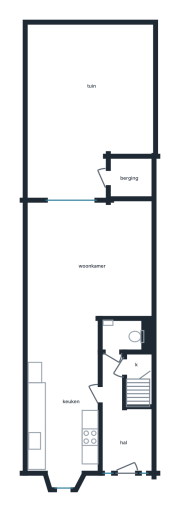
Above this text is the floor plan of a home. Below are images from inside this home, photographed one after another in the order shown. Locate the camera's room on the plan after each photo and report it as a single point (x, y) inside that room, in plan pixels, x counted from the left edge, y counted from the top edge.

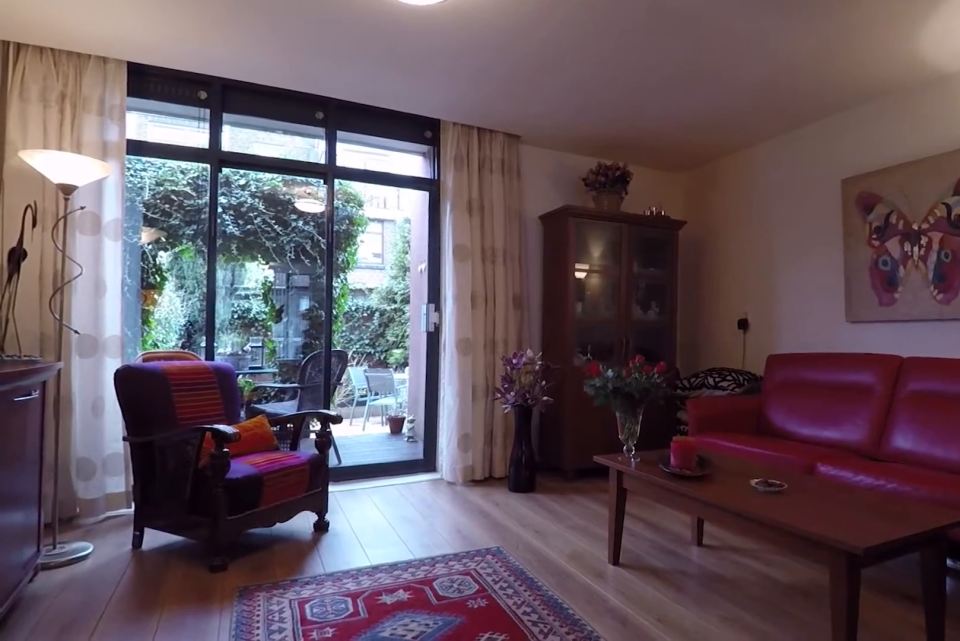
(124, 260)
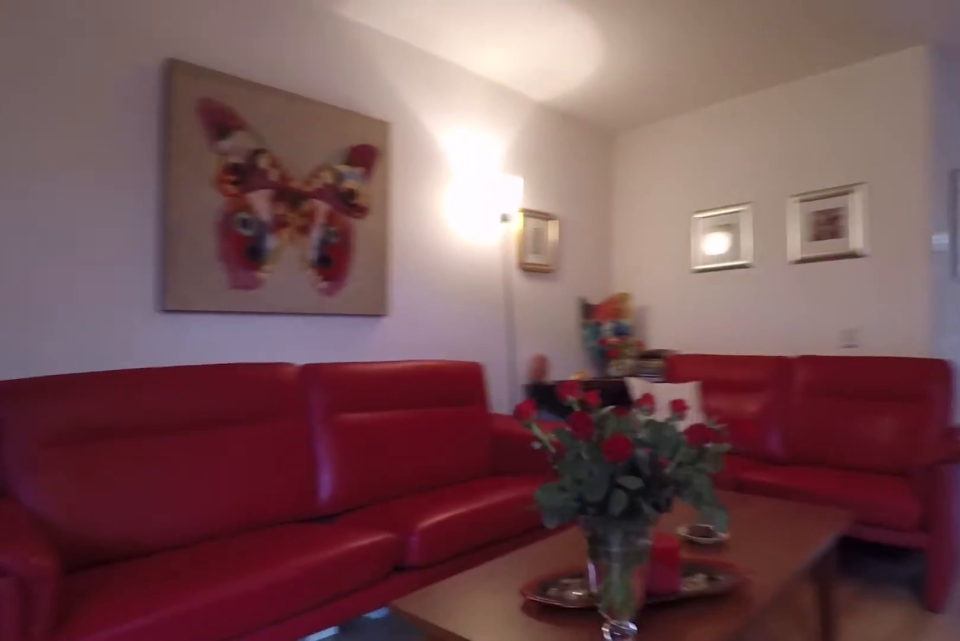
(124, 260)
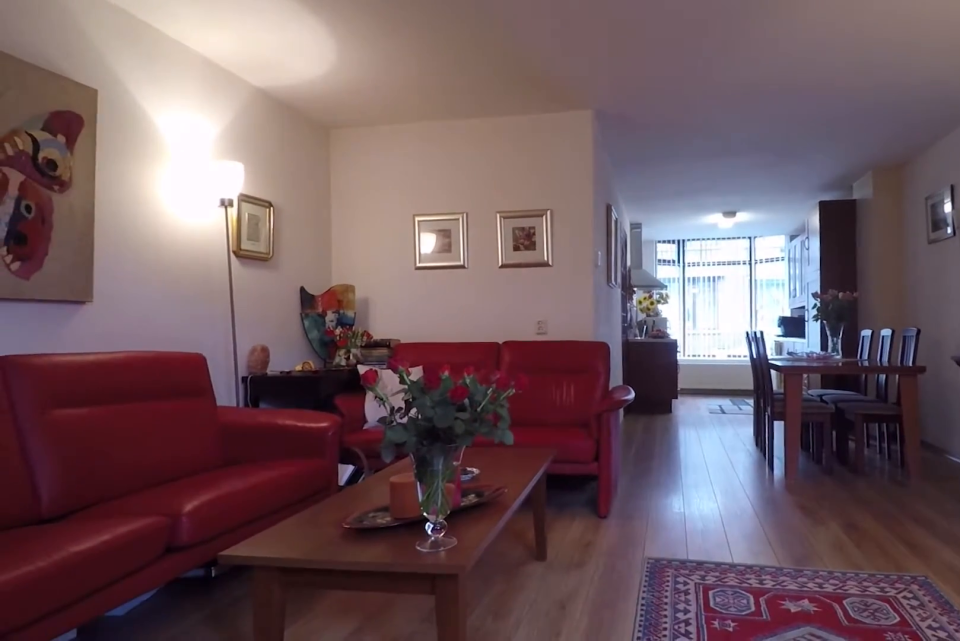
(124, 260)
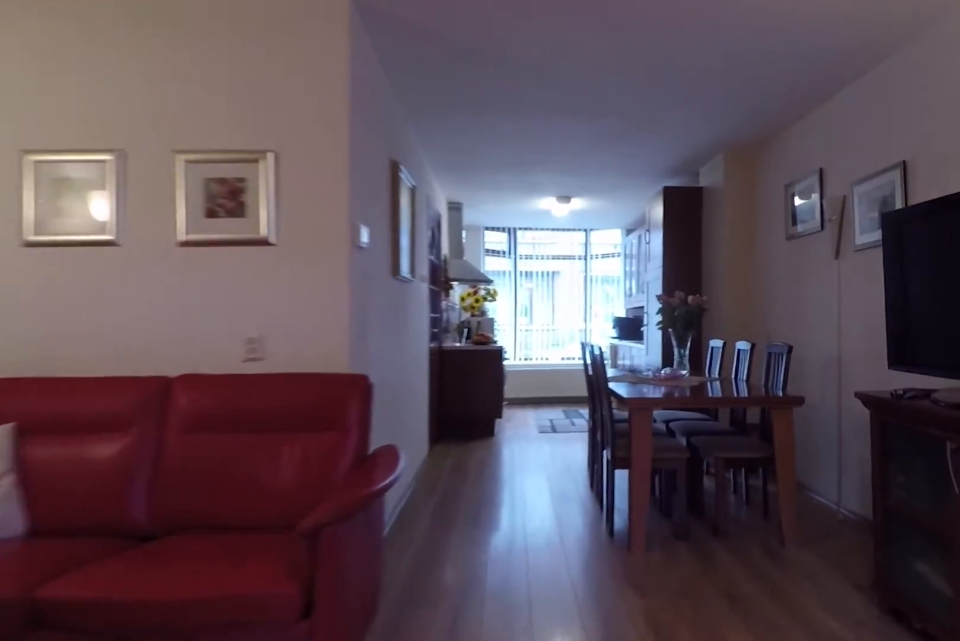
(124, 260)
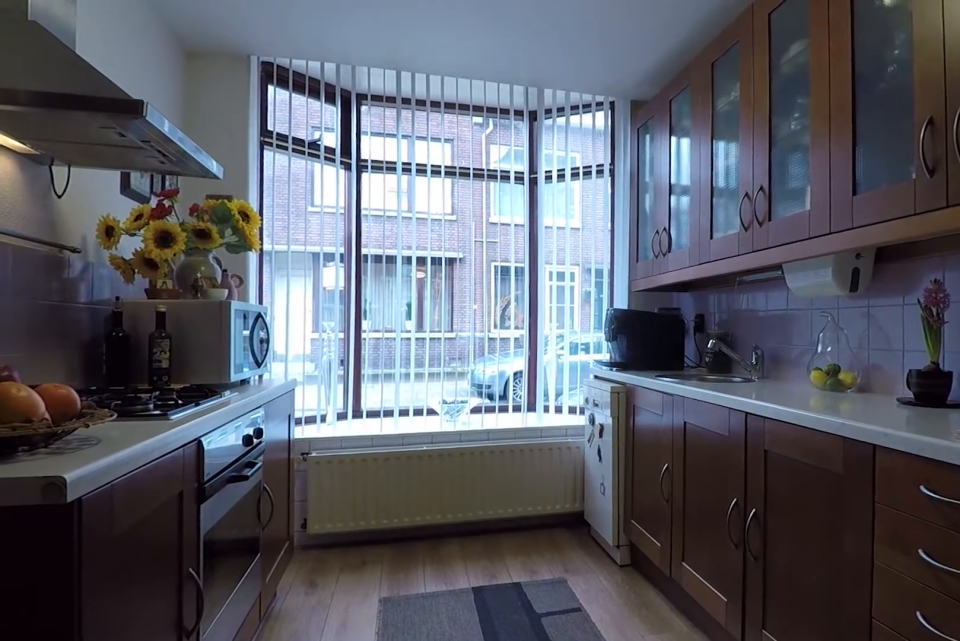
(67, 465)
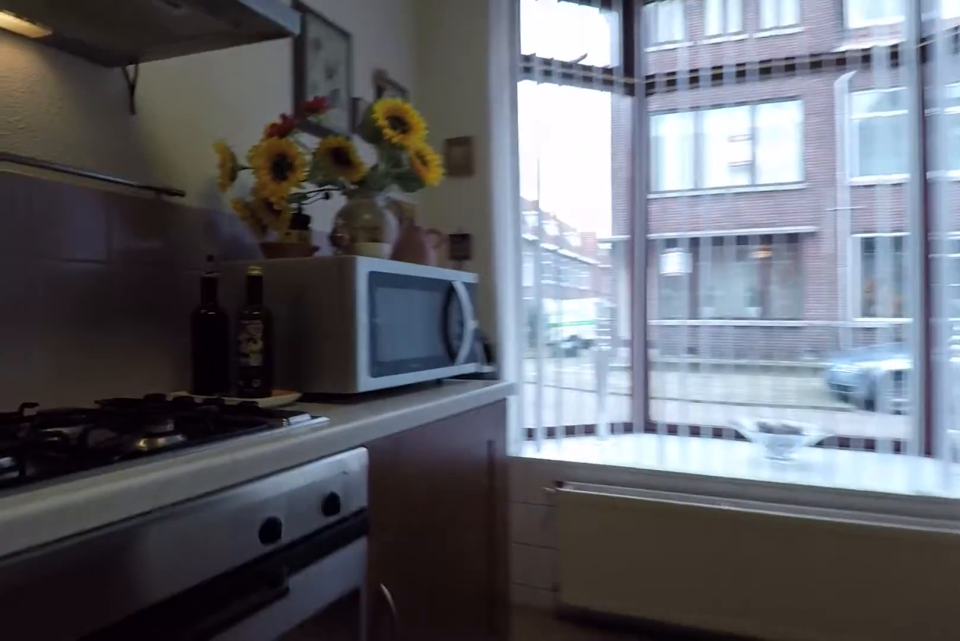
(67, 465)
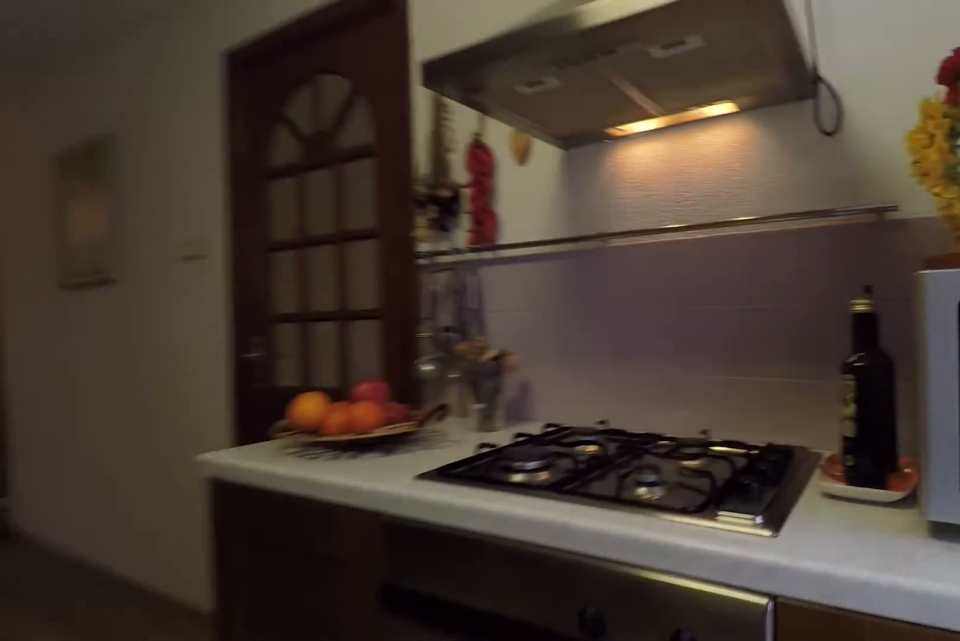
(67, 465)
